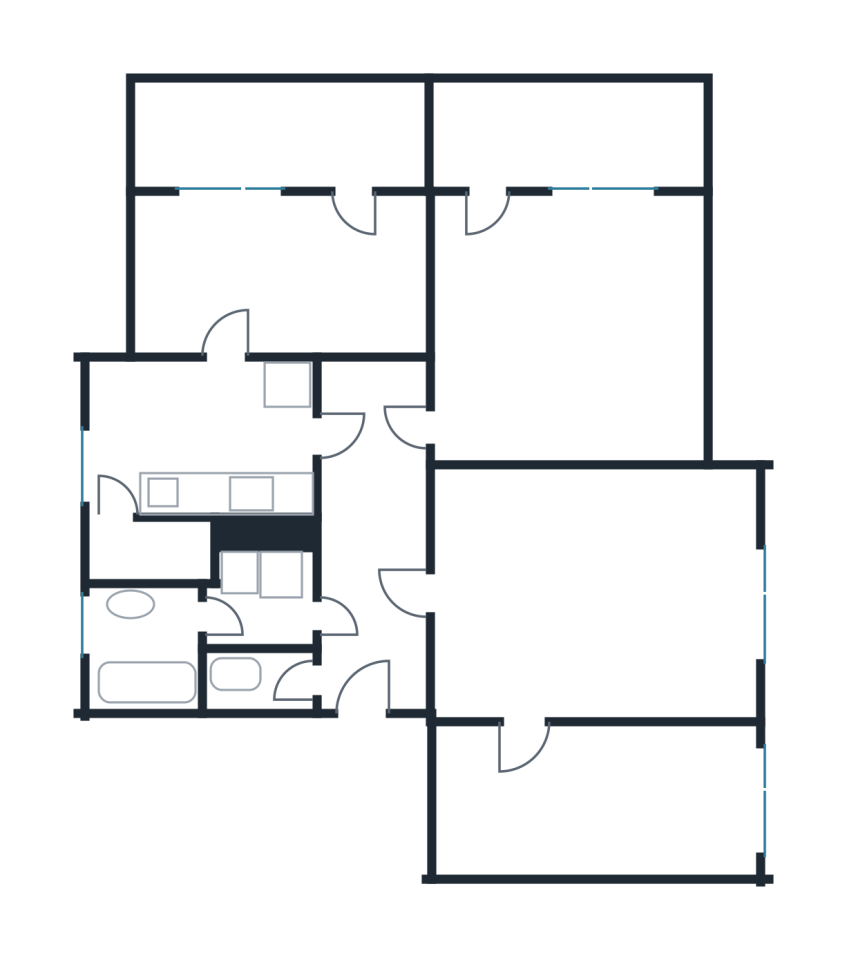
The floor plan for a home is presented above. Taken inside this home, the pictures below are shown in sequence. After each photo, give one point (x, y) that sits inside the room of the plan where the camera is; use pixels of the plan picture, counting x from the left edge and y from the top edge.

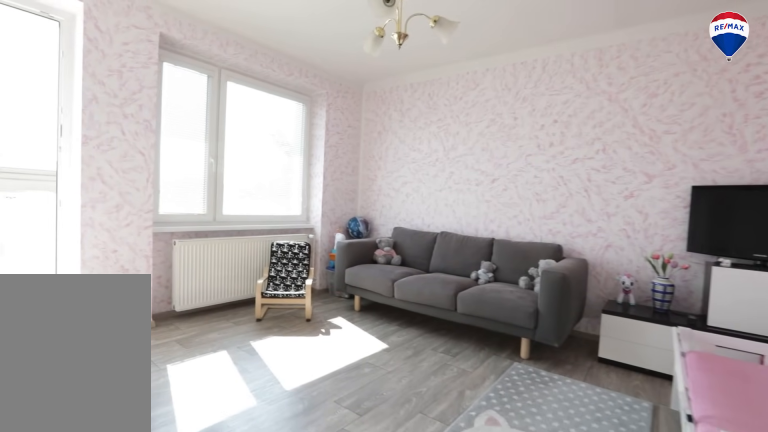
(577, 314)
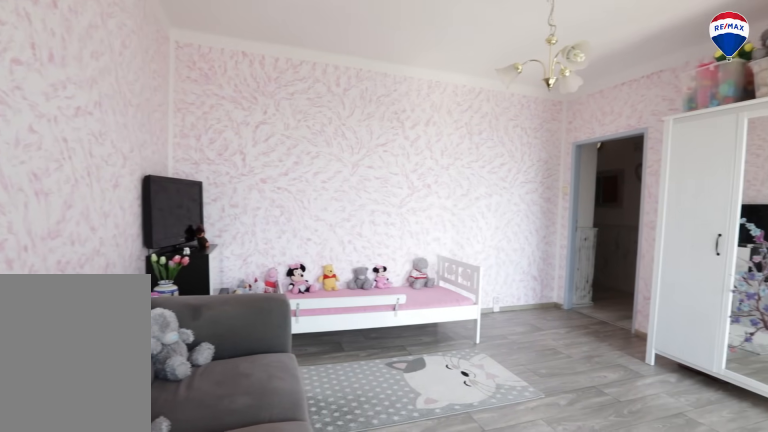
(577, 314)
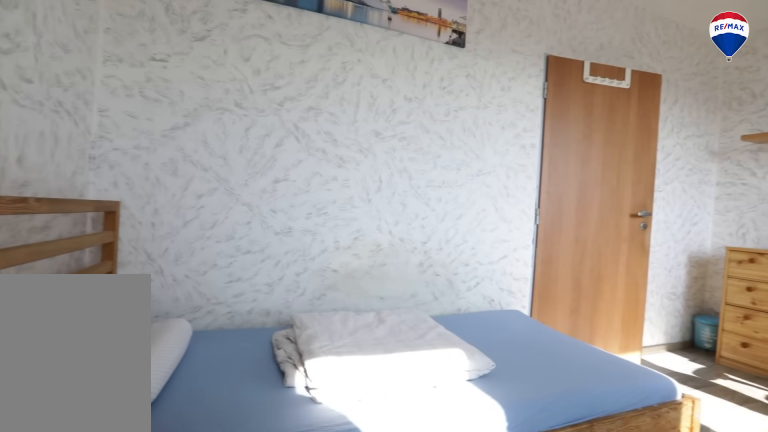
(293, 264)
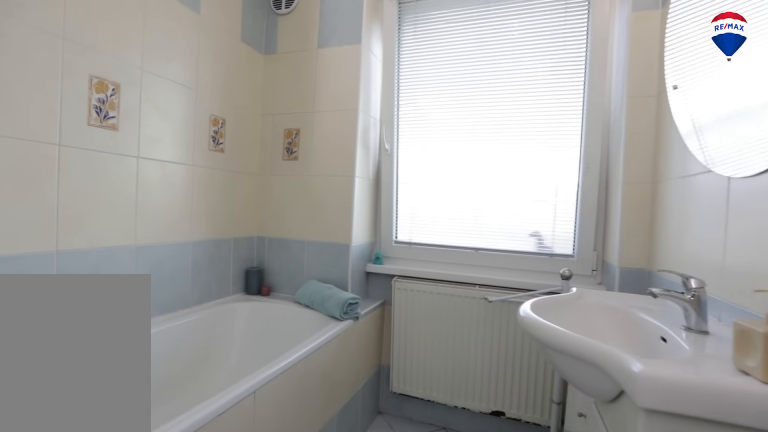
(146, 634)
